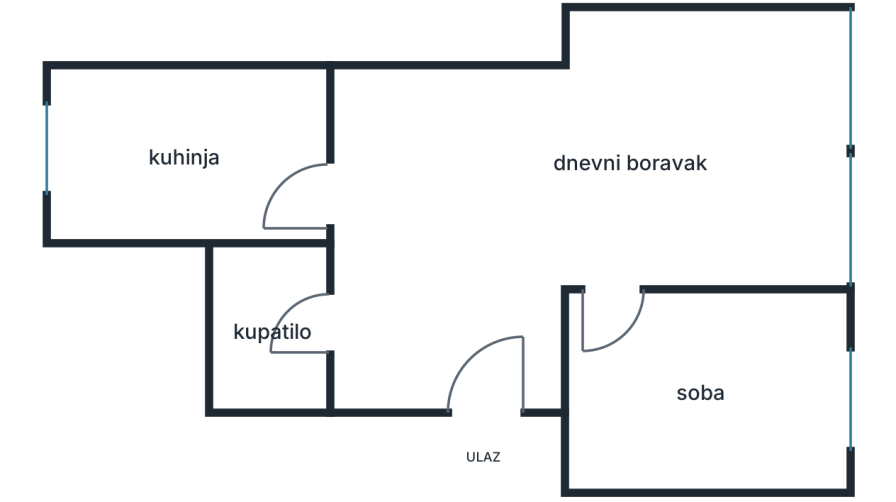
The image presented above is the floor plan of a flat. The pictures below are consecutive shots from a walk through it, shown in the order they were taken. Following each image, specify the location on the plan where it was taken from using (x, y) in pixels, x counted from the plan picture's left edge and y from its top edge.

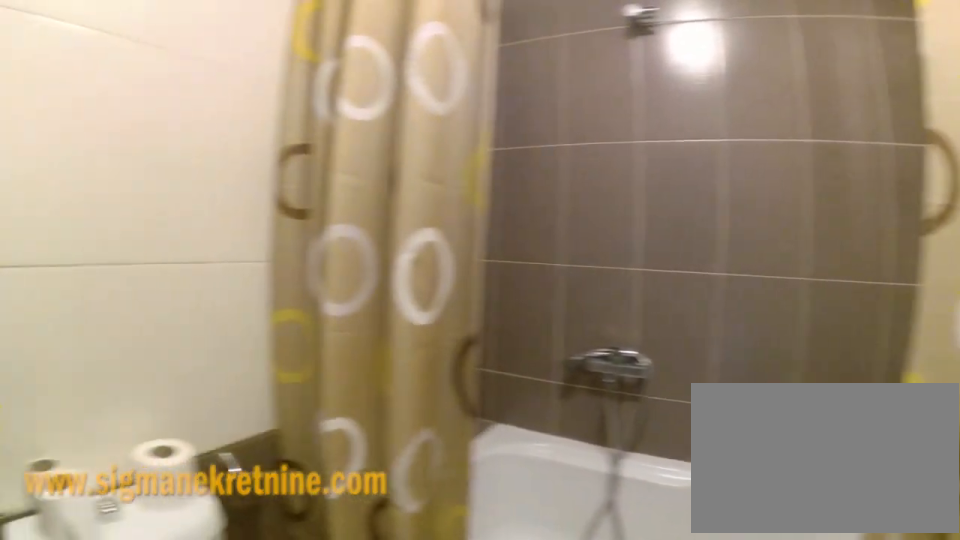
(311, 312)
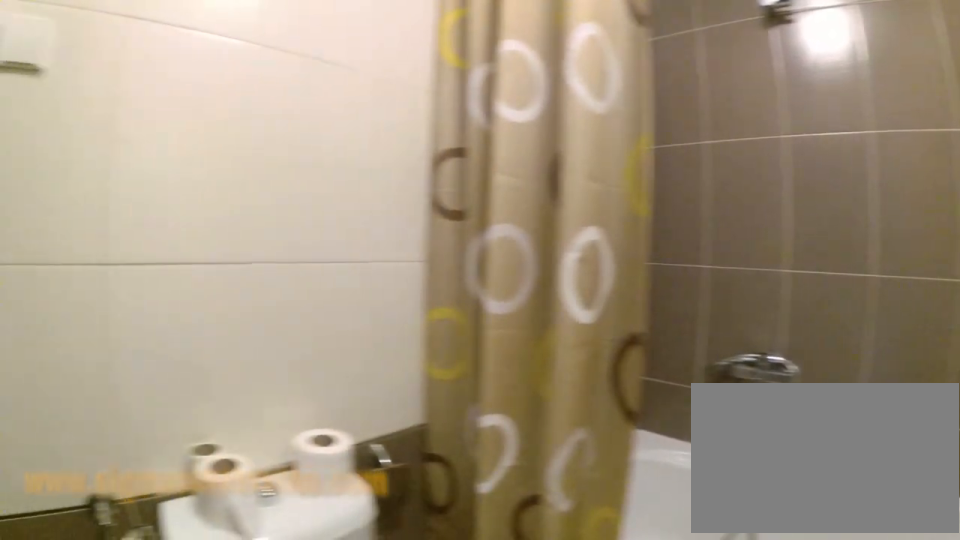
(305, 306)
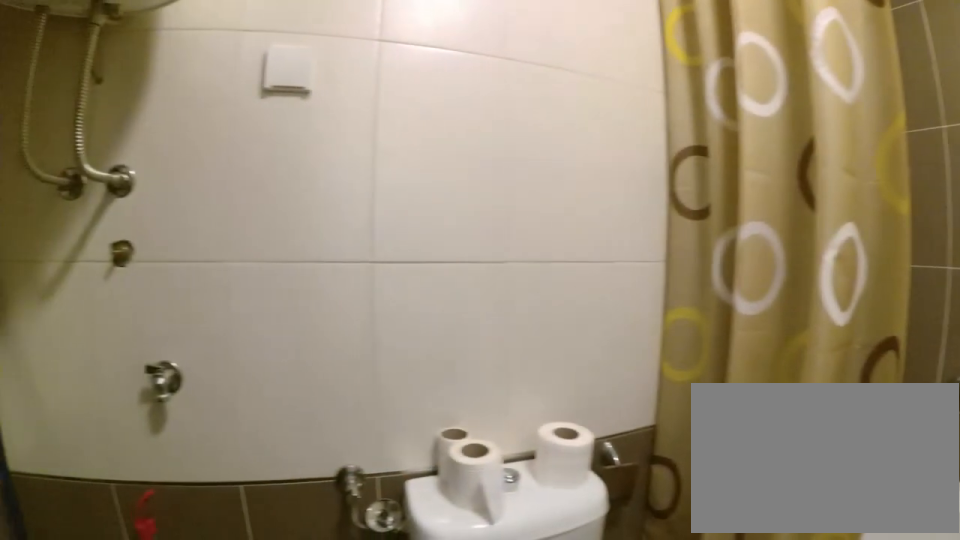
(285, 299)
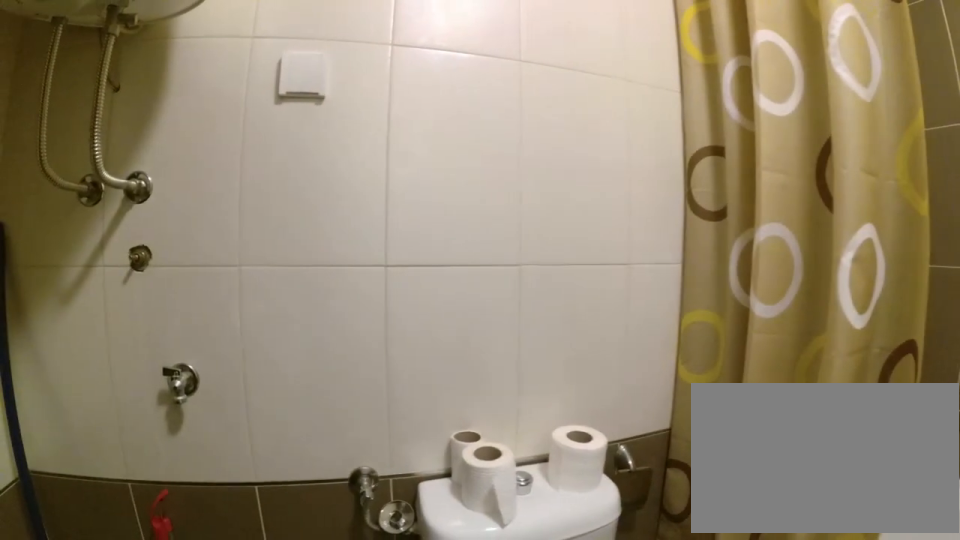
(275, 297)
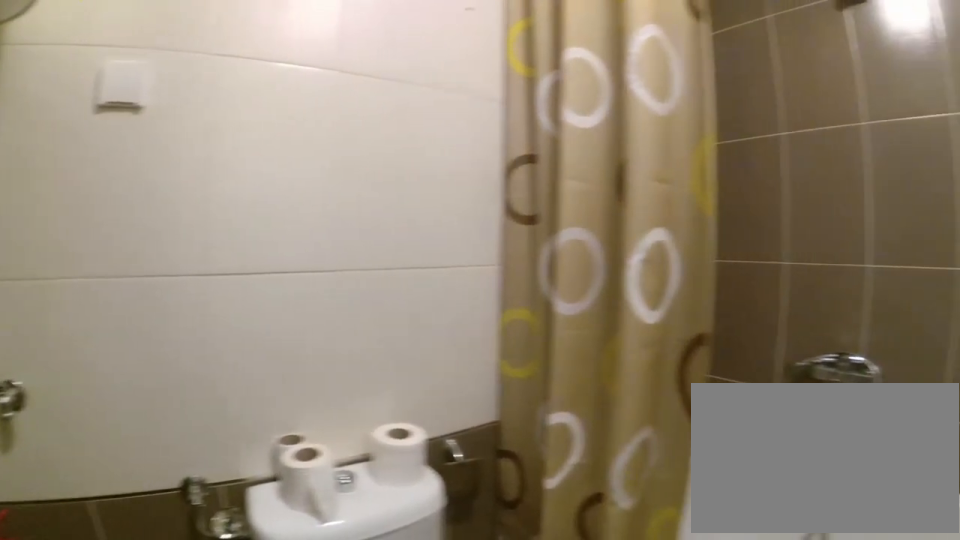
(294, 300)
